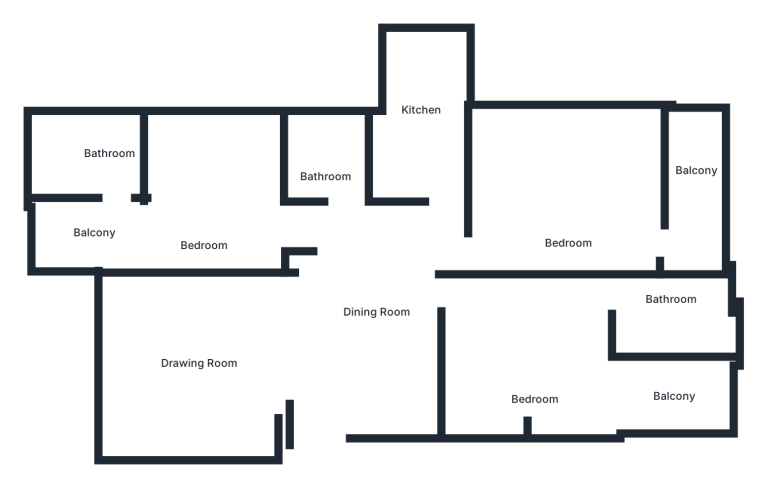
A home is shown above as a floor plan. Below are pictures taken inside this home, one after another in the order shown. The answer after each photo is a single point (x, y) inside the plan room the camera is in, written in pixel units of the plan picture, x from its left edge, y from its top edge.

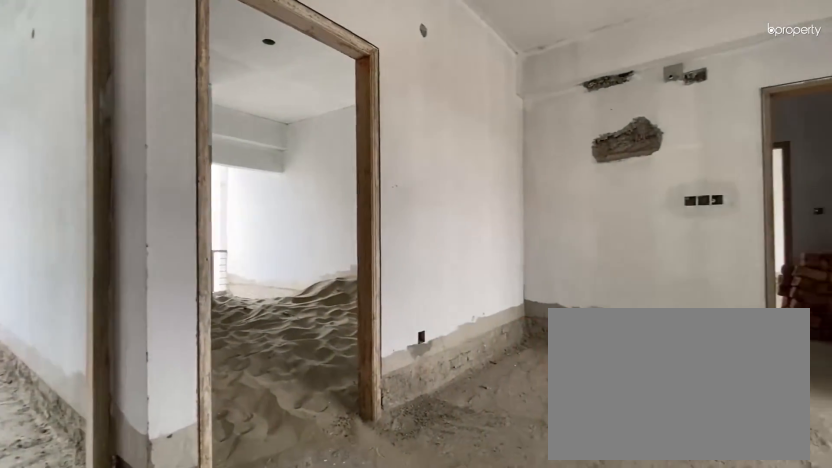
(379, 308)
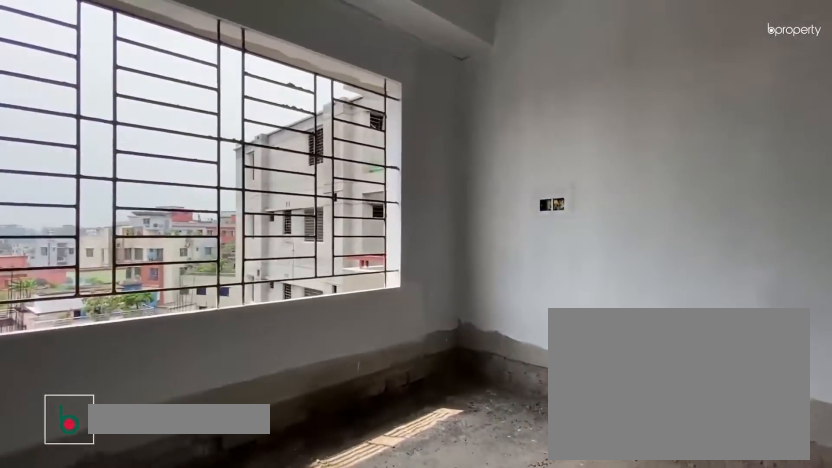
(200, 361)
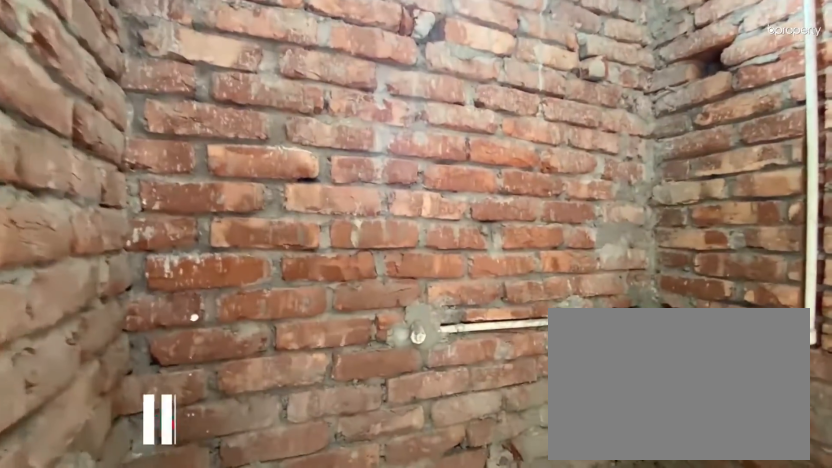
(101, 163)
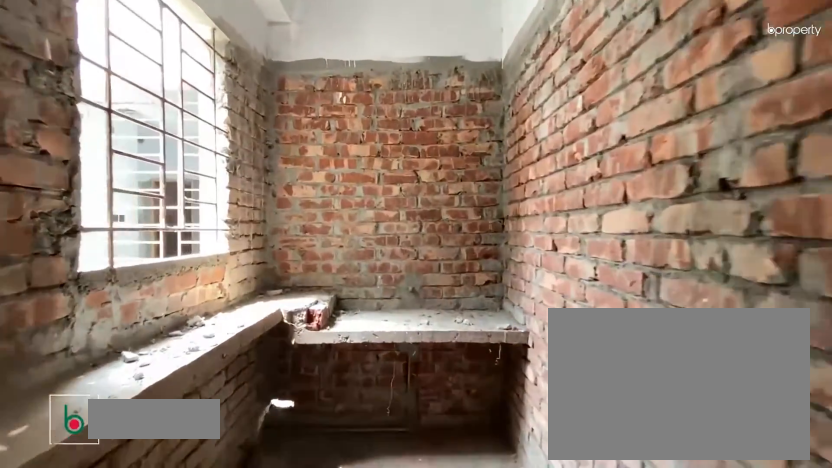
(444, 184)
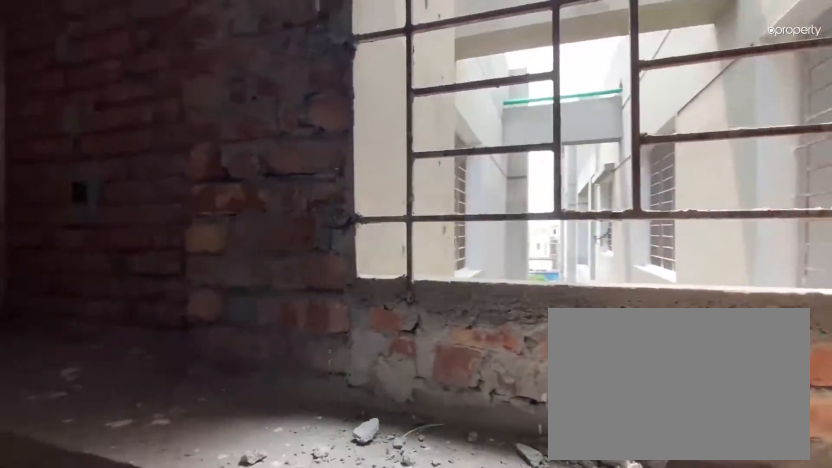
(425, 120)
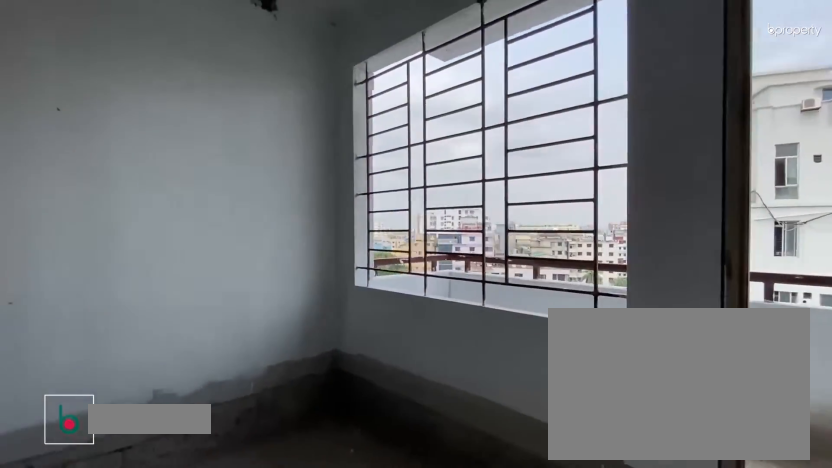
(564, 212)
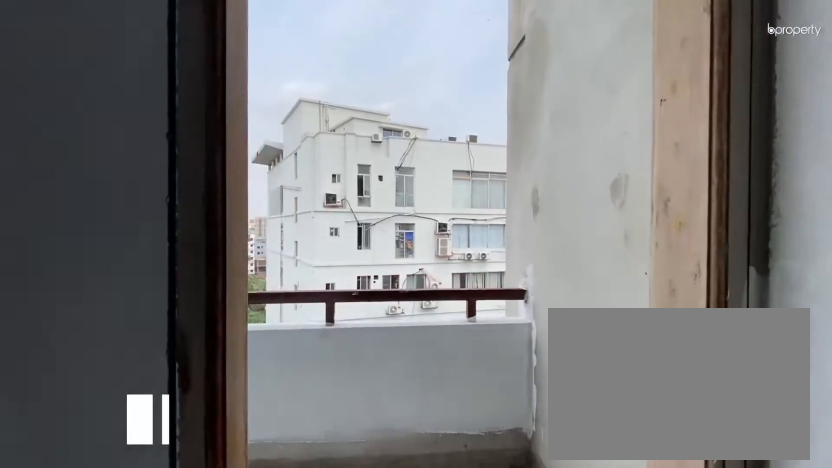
(691, 190)
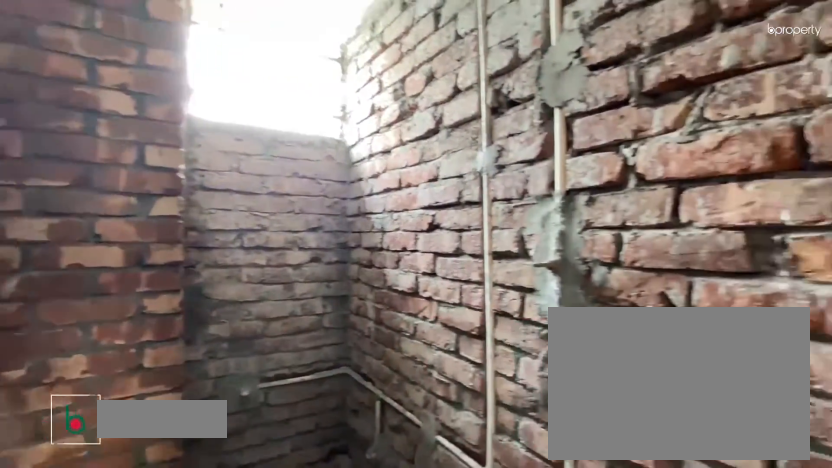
(679, 307)
